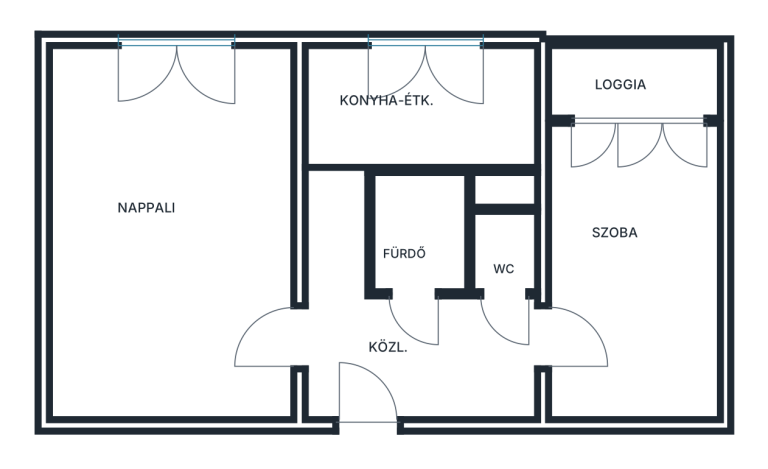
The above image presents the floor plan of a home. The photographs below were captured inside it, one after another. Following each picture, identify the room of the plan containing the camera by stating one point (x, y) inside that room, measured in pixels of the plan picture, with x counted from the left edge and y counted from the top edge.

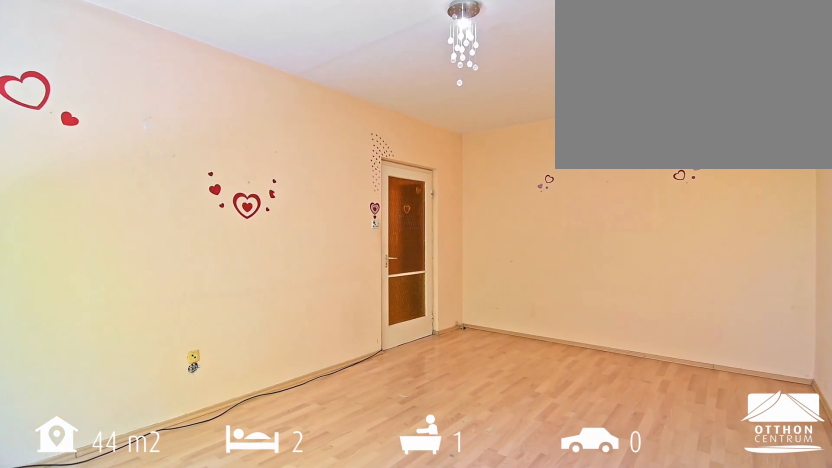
(149, 236)
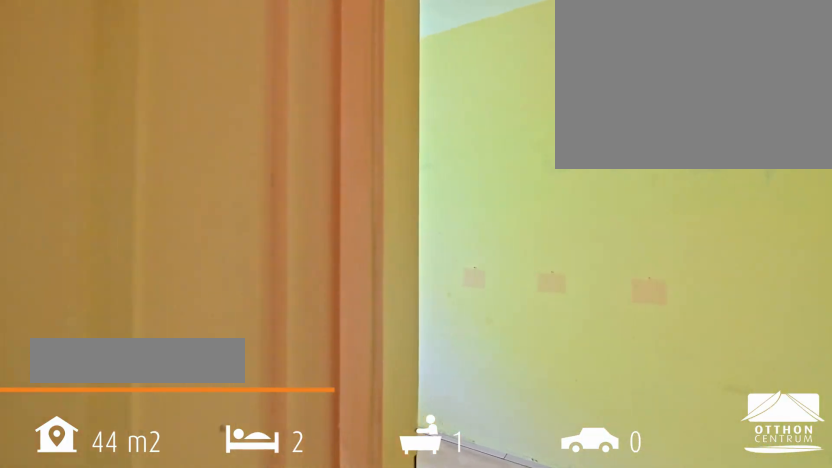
(621, 264)
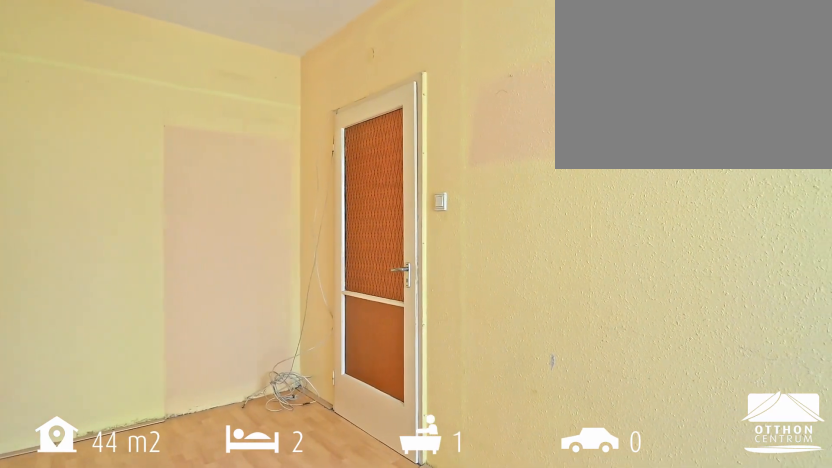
(621, 264)
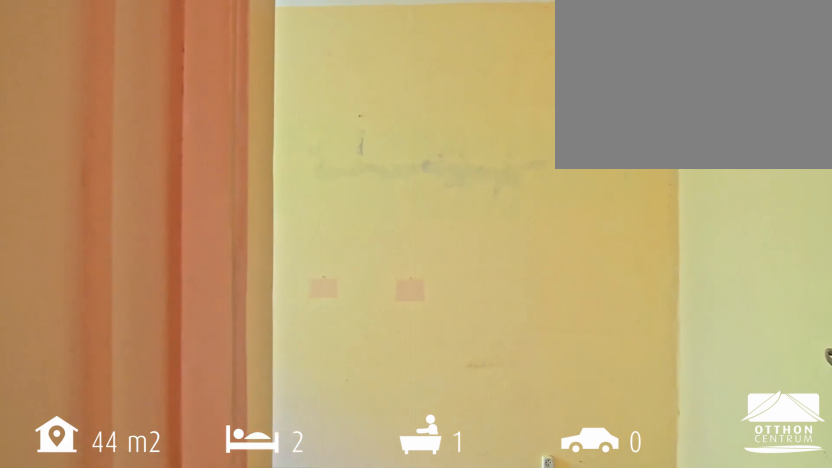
(621, 257)
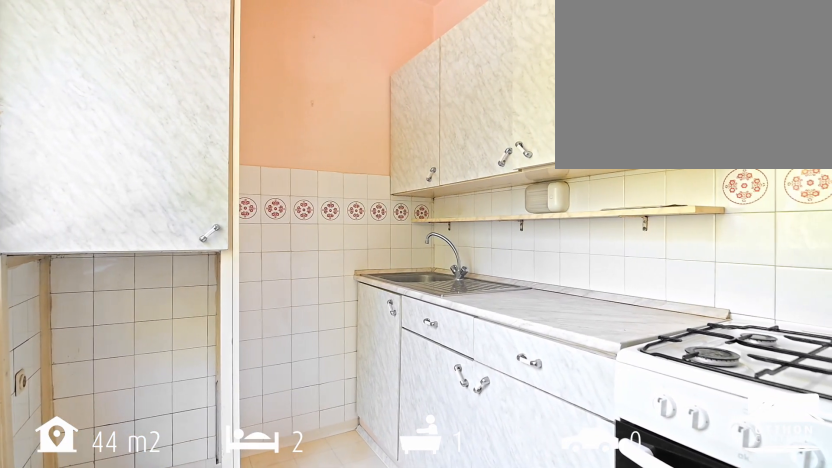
(416, 139)
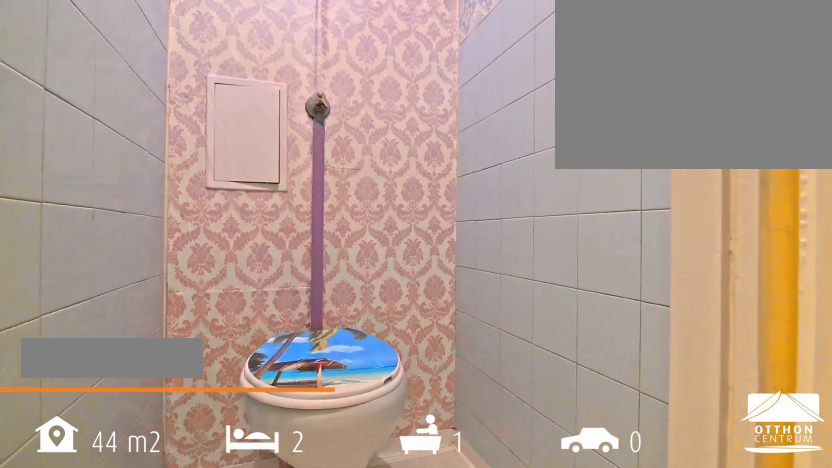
(503, 243)
